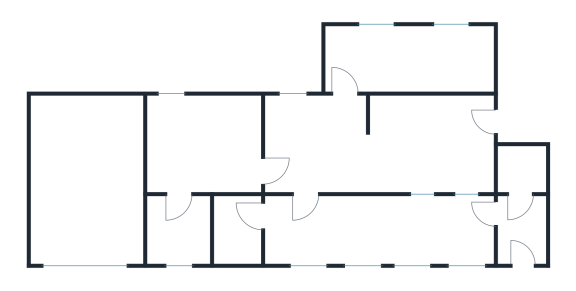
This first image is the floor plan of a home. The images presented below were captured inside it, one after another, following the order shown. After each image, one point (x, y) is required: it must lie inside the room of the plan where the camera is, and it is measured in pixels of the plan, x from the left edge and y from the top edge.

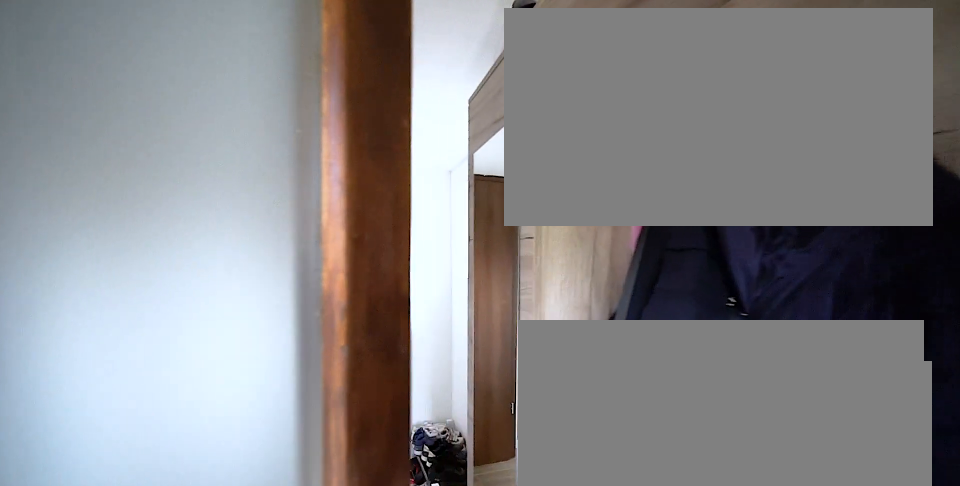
(522, 233)
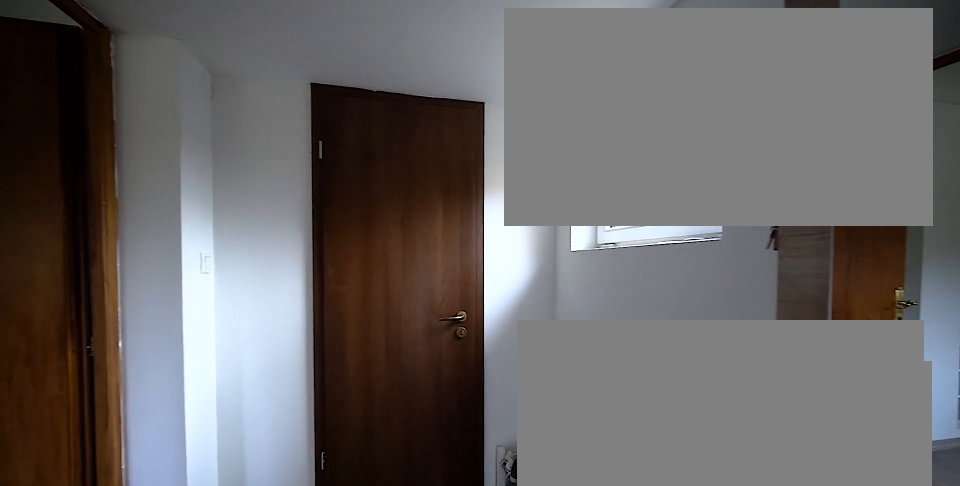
(521, 233)
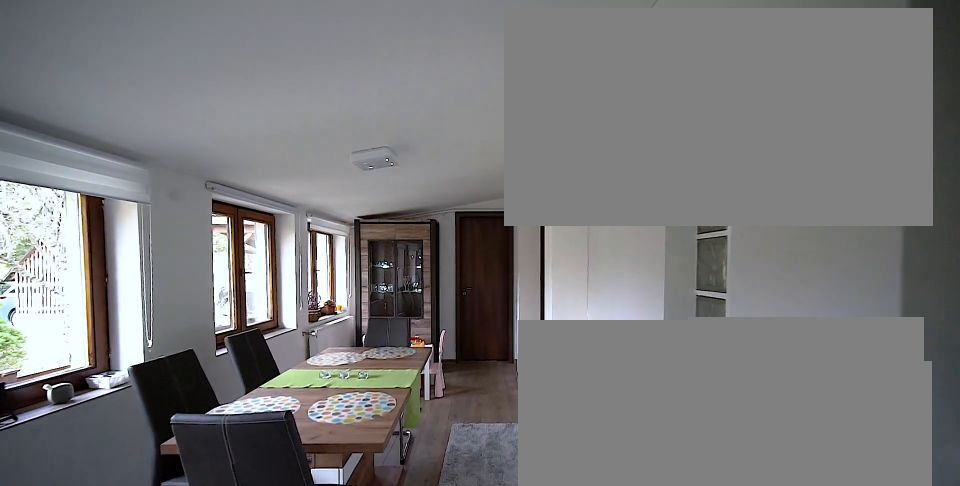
(374, 233)
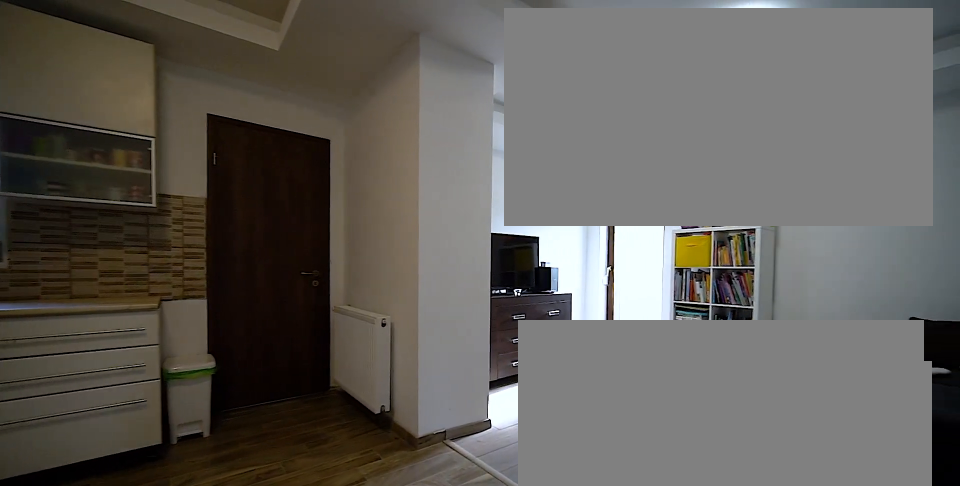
(374, 159)
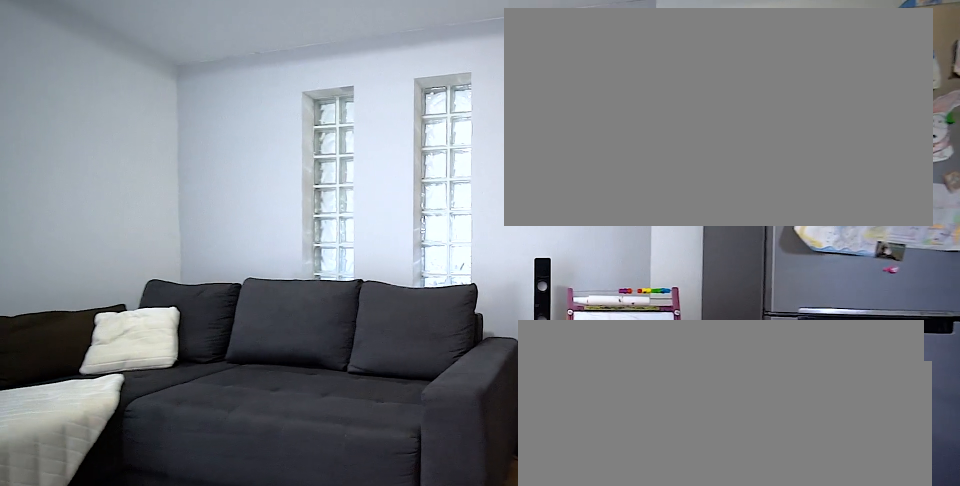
(375, 159)
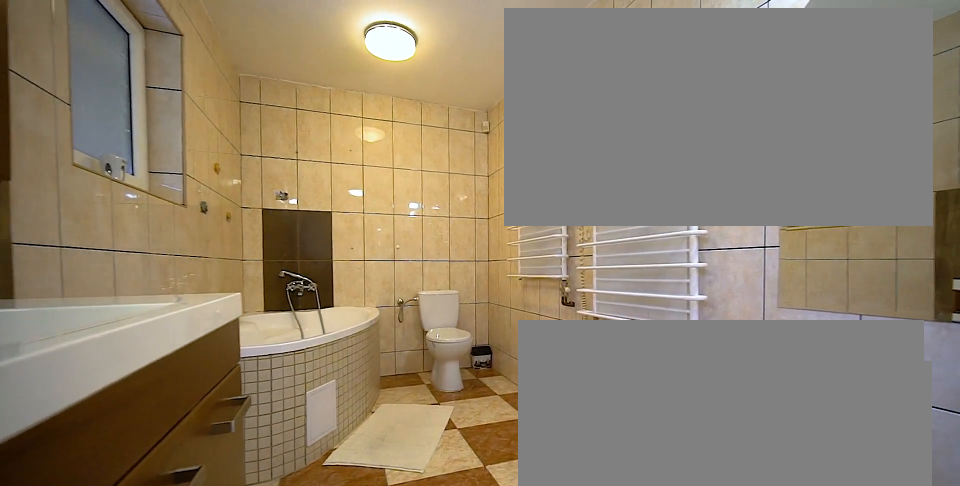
(410, 60)
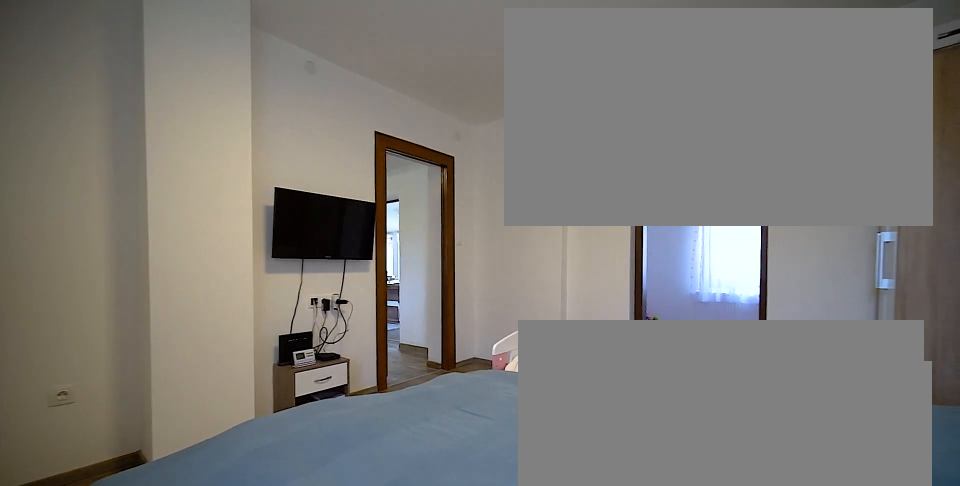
(206, 147)
